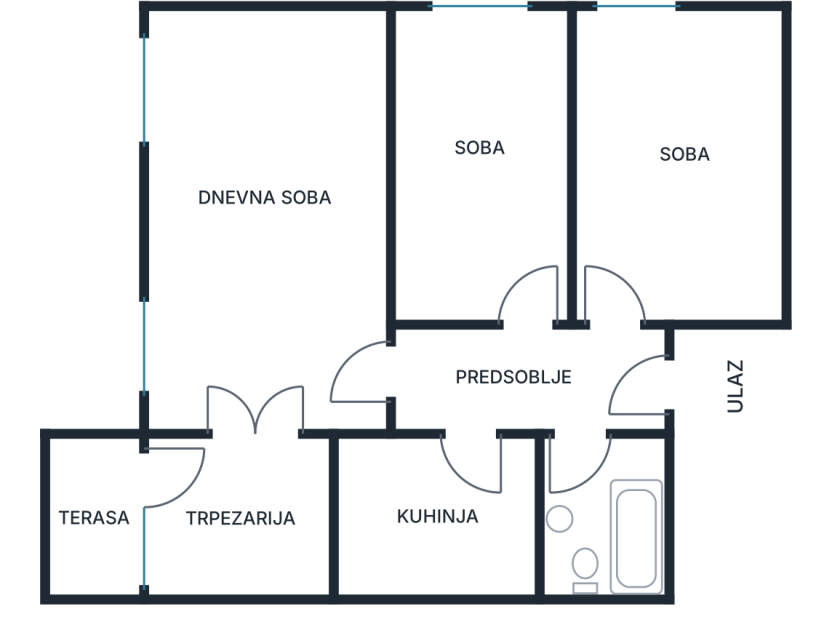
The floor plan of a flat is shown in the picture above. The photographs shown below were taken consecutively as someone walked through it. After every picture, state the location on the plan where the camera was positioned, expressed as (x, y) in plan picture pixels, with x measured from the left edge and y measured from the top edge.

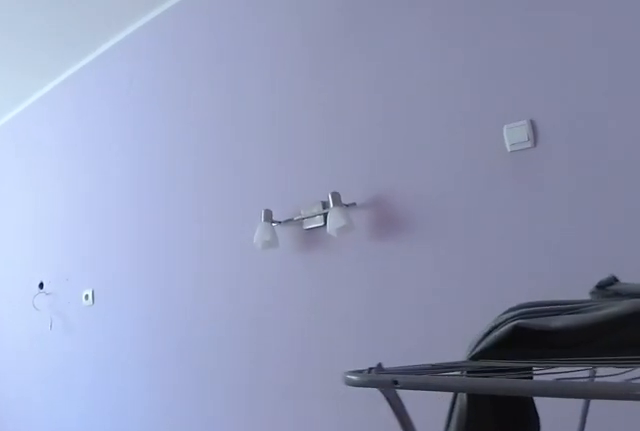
(623, 289)
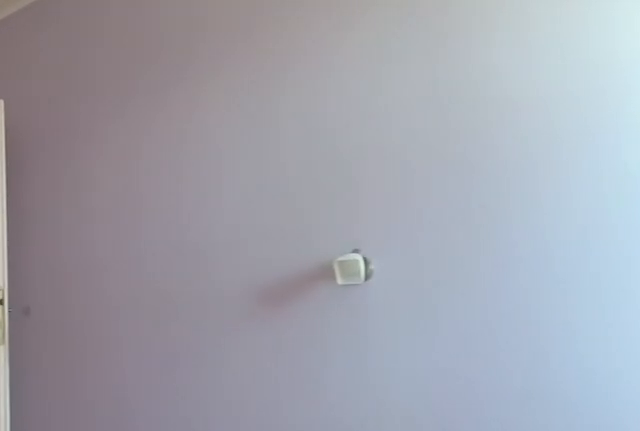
(746, 96)
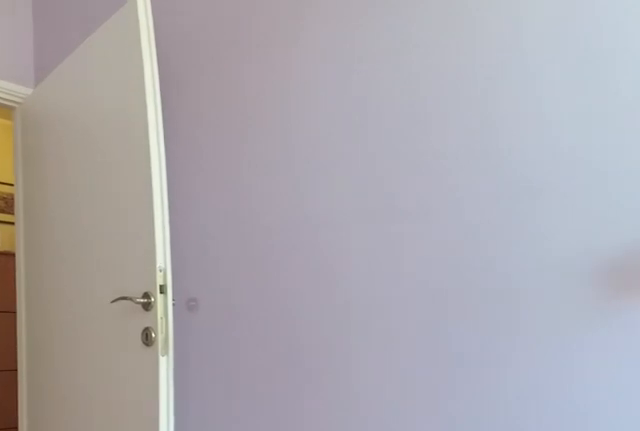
(715, 170)
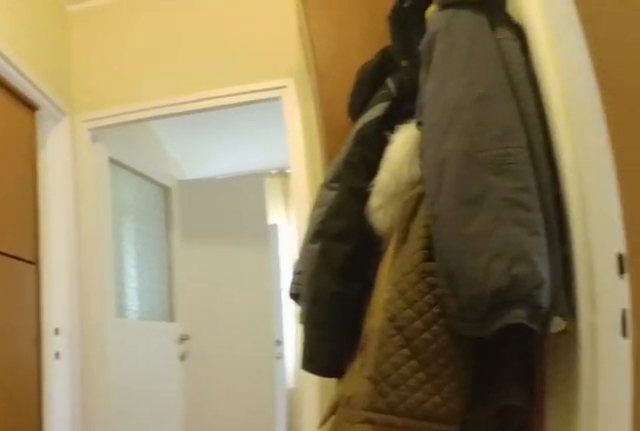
(598, 376)
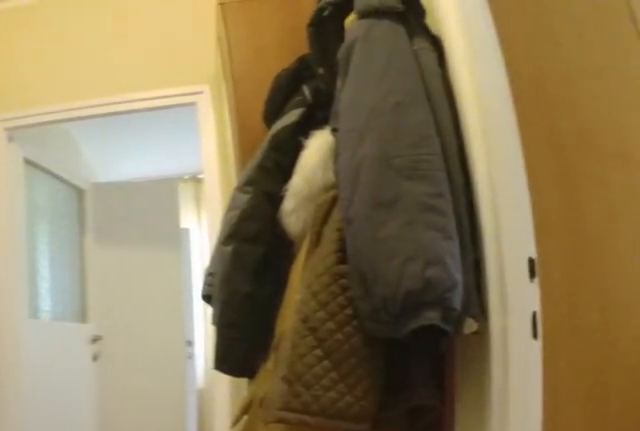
(594, 375)
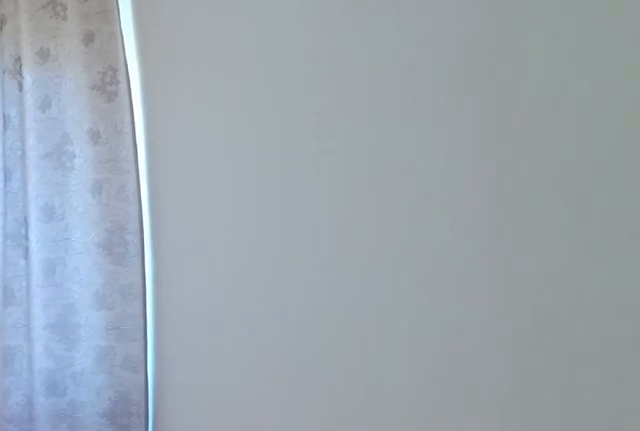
(507, 164)
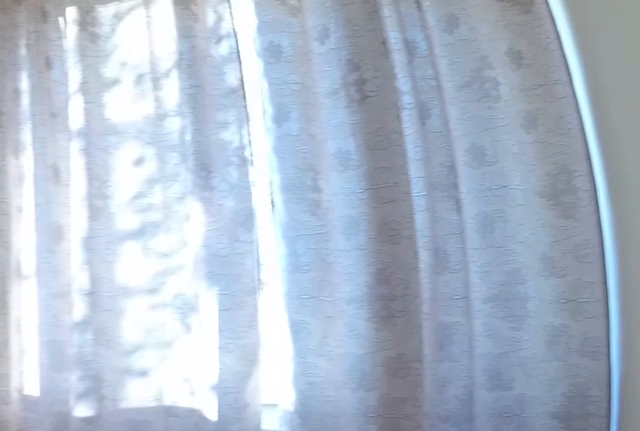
(518, 148)
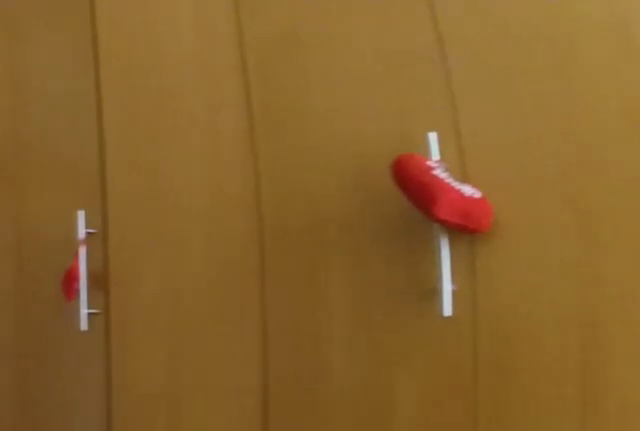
(516, 114)
